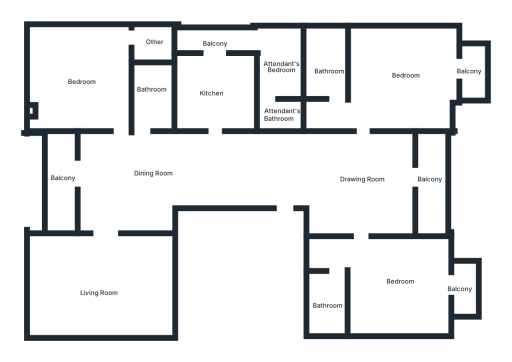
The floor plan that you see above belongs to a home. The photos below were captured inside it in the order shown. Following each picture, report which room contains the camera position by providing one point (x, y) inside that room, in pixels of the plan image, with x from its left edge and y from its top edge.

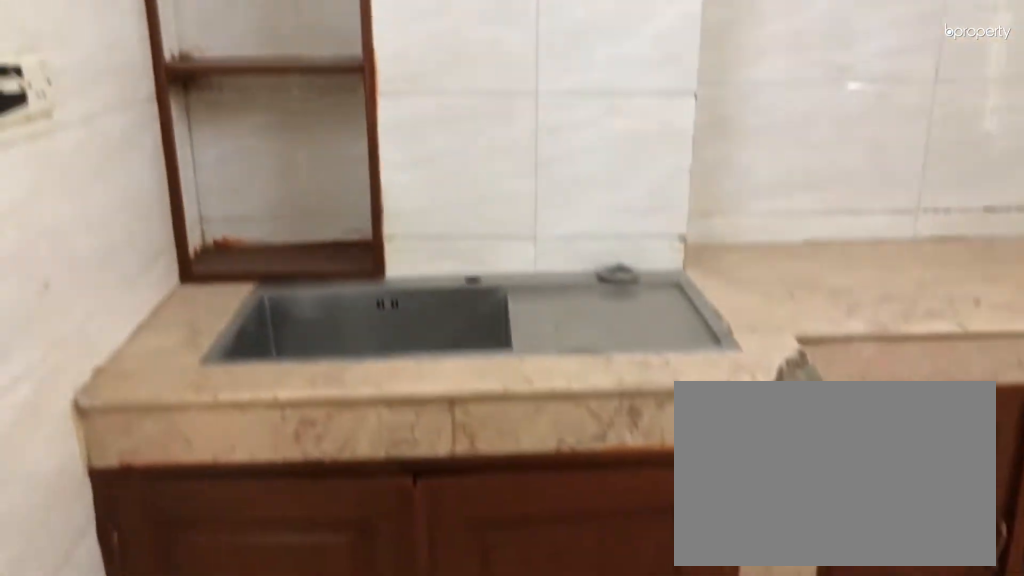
(212, 90)
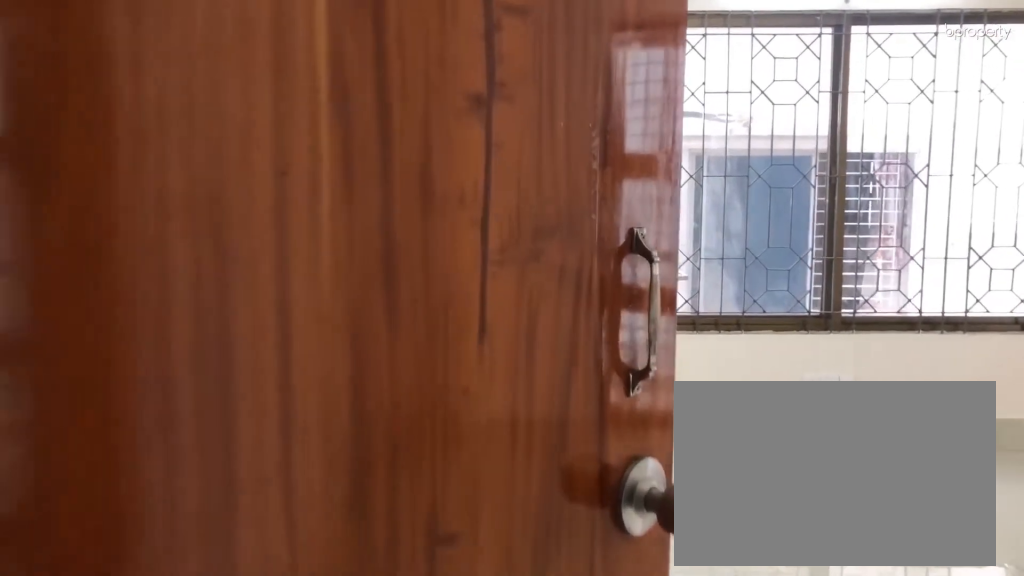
(408, 74)
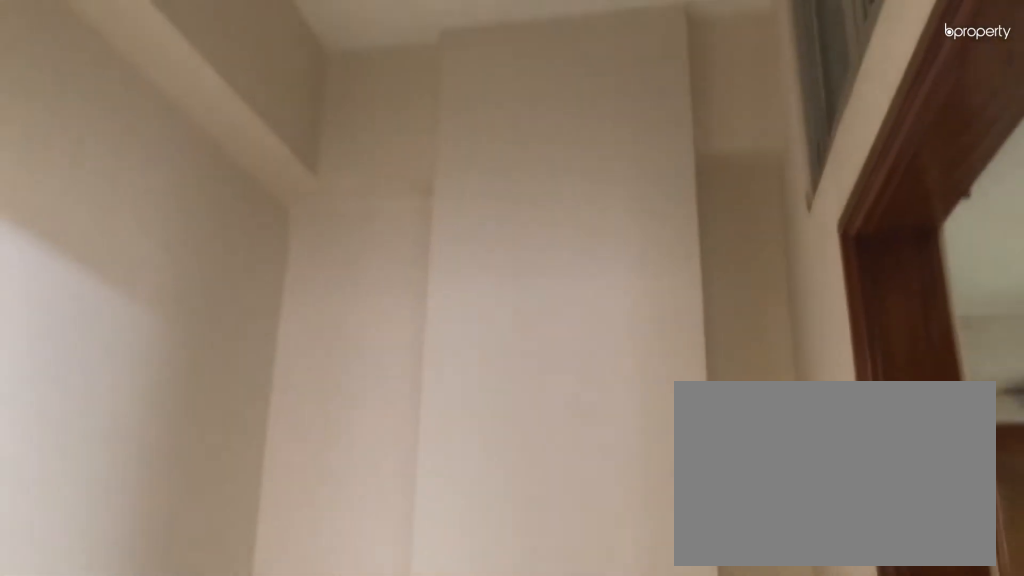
(408, 74)
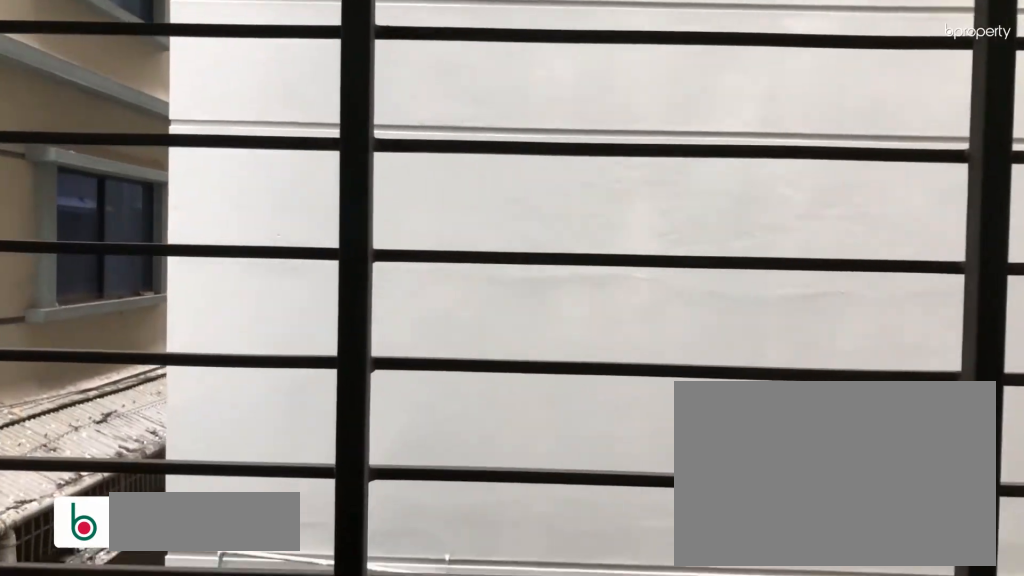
(474, 71)
